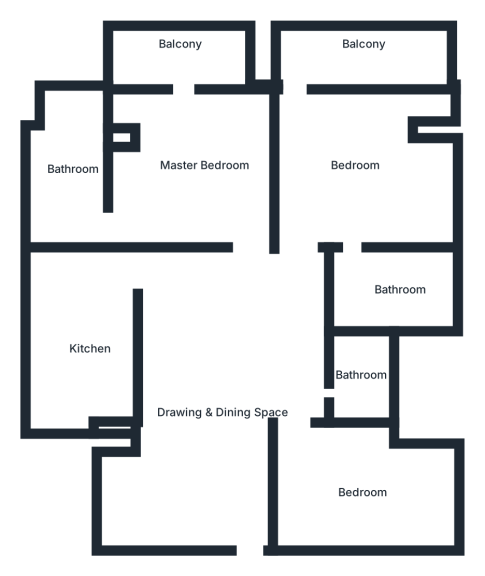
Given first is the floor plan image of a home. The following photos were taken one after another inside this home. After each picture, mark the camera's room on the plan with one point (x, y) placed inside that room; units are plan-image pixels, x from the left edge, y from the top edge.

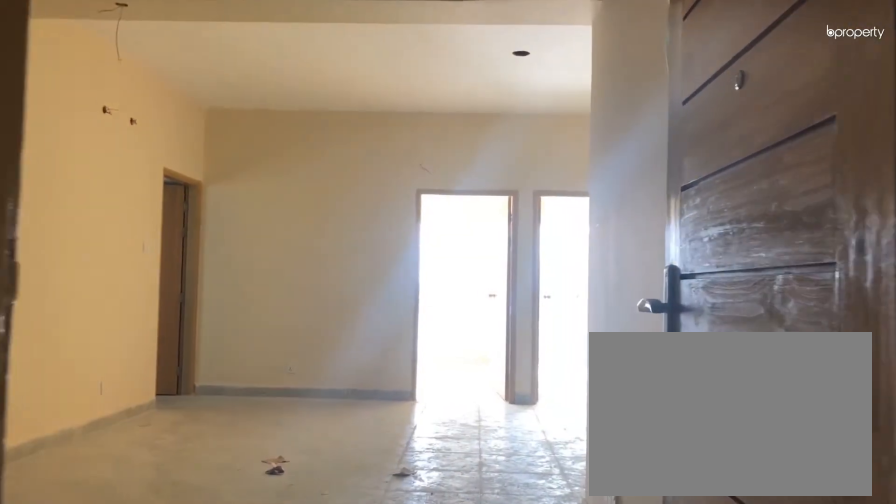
(242, 510)
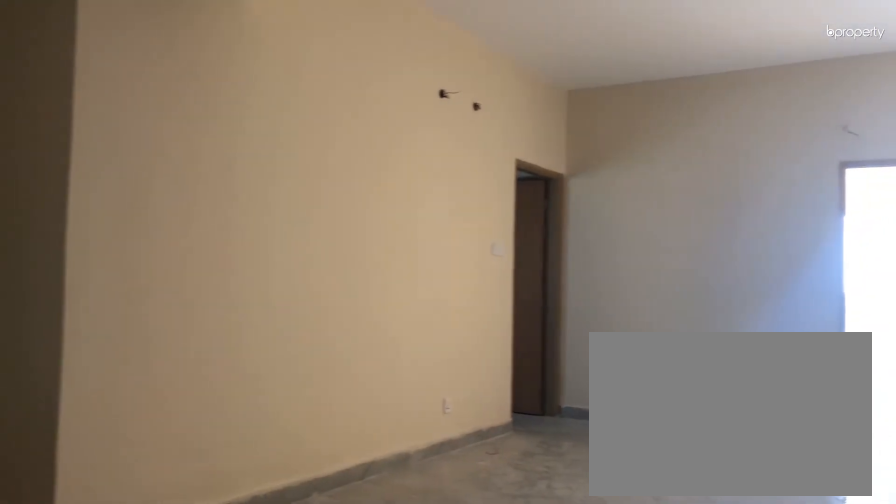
(233, 388)
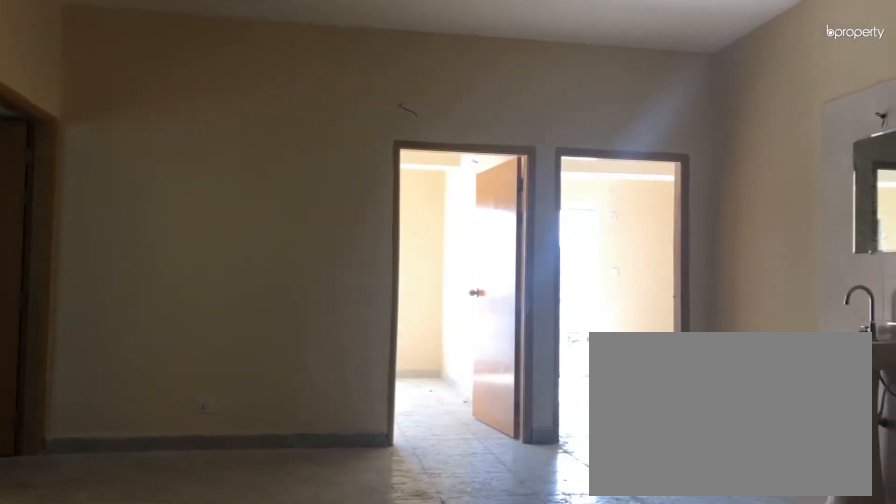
(233, 388)
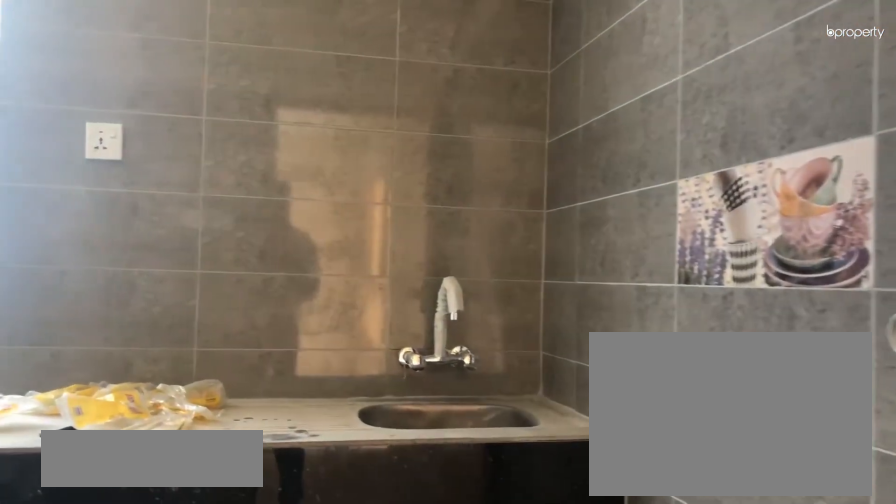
(84, 352)
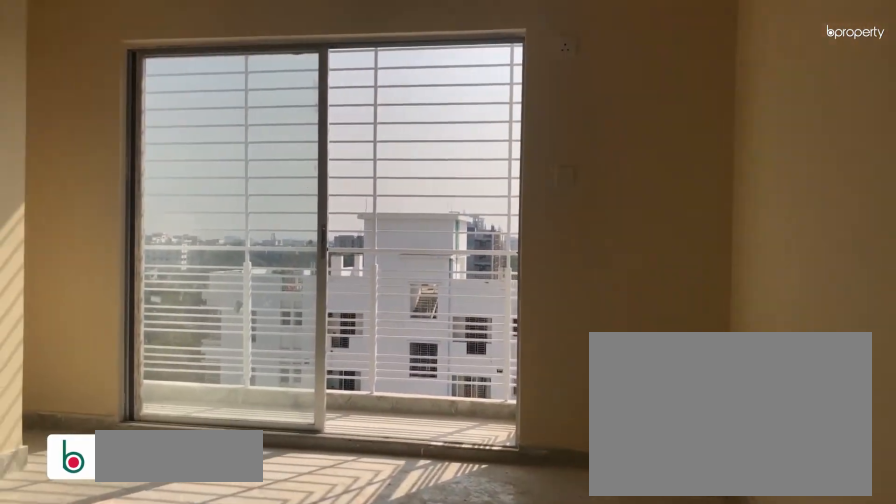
(219, 167)
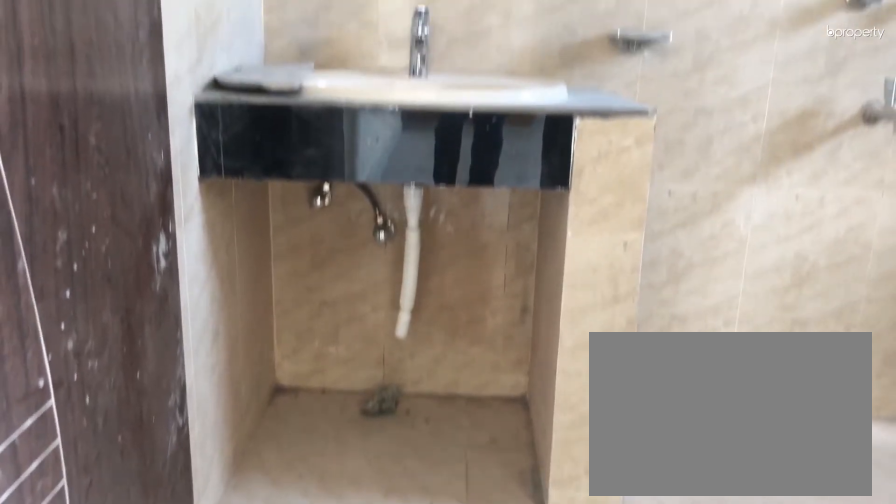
(74, 180)
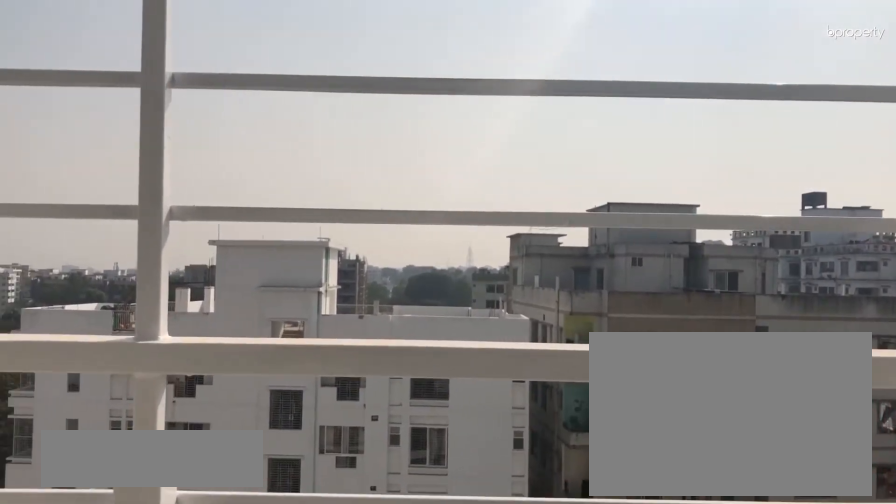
(183, 64)
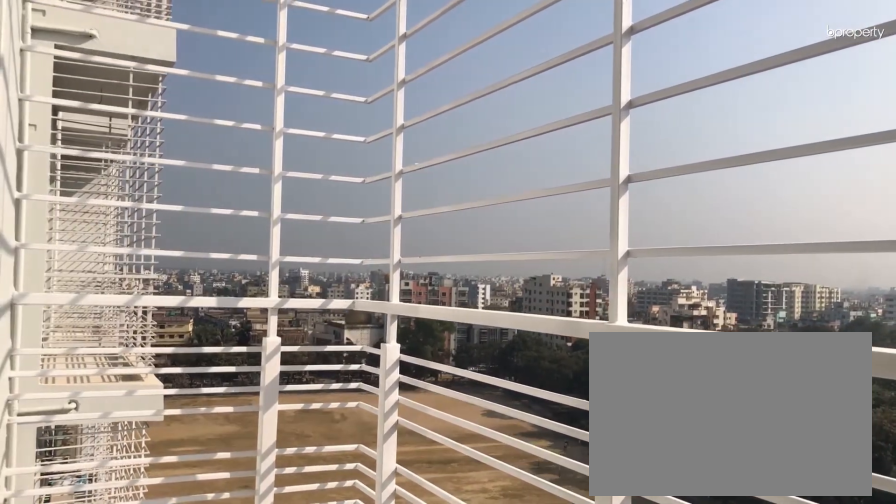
(183, 64)
